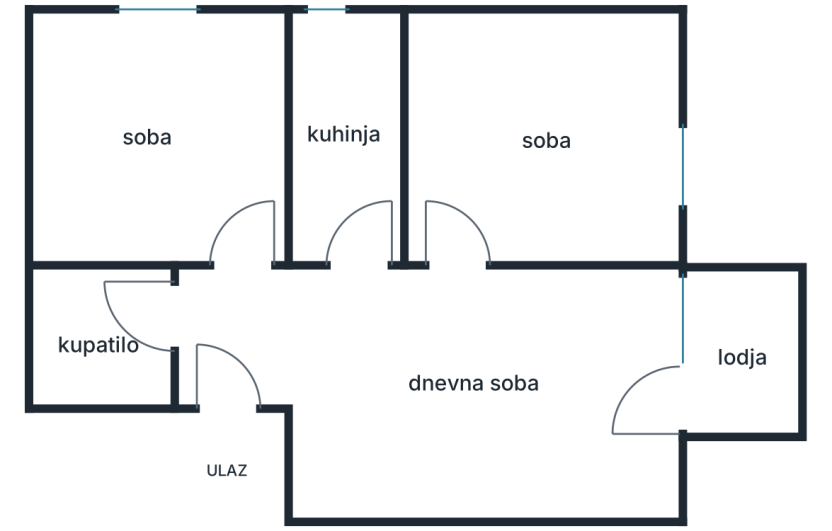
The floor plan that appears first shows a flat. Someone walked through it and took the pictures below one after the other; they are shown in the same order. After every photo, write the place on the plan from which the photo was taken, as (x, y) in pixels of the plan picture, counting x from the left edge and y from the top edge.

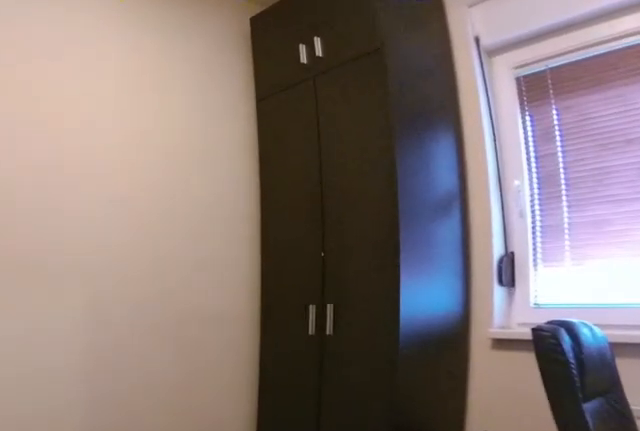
(455, 254)
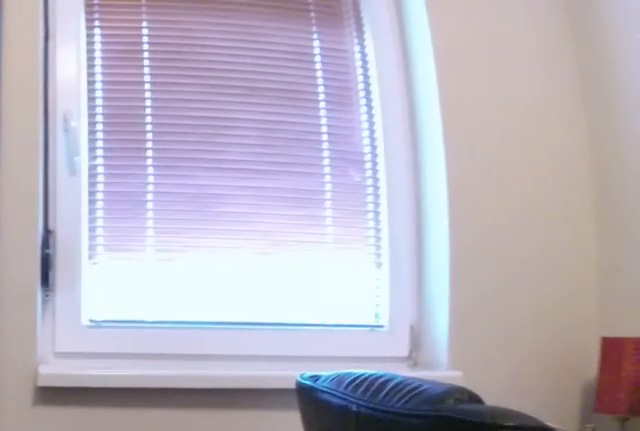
(506, 150)
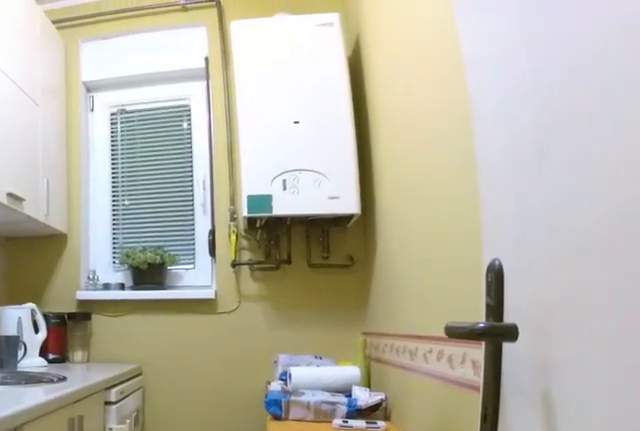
(367, 295)
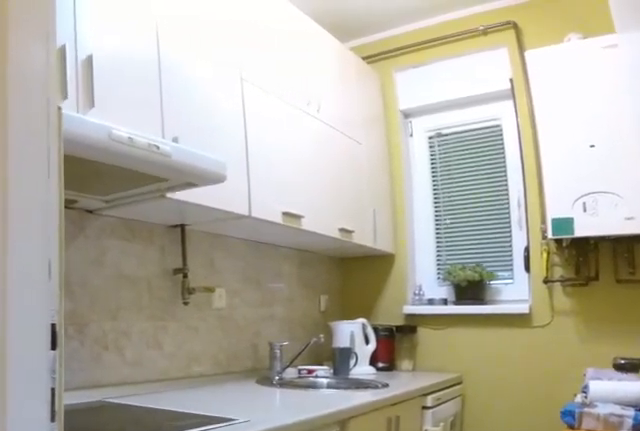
(383, 305)
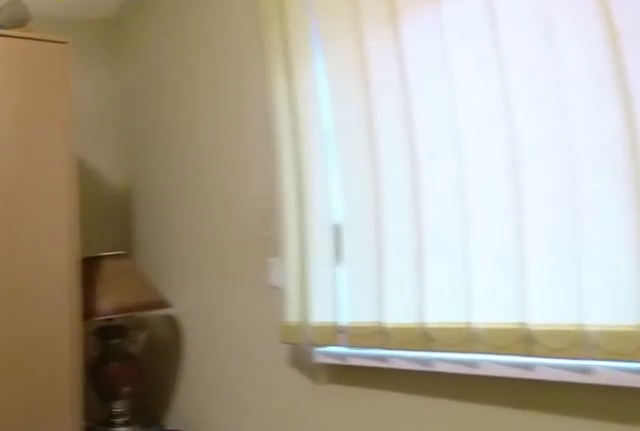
(256, 169)
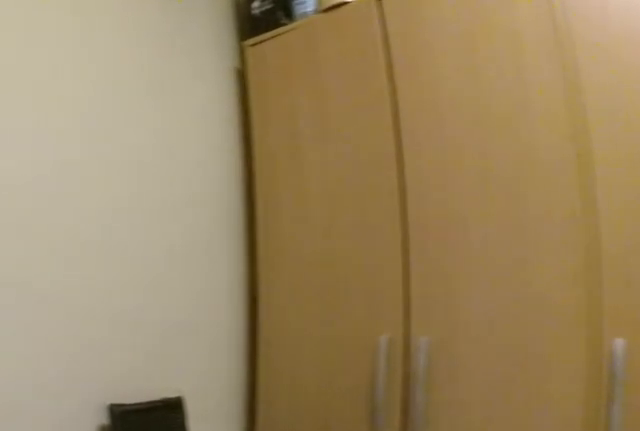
(251, 152)
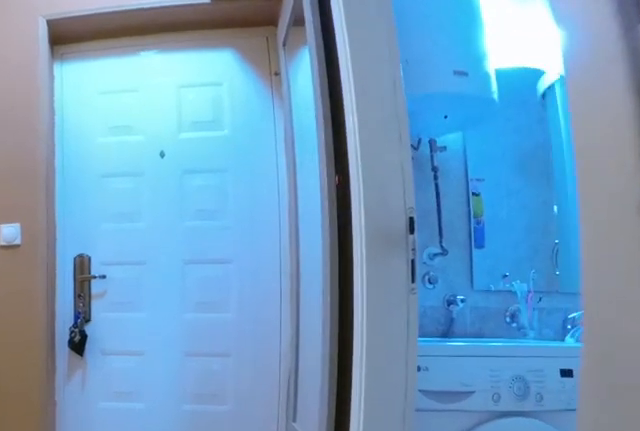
(242, 207)
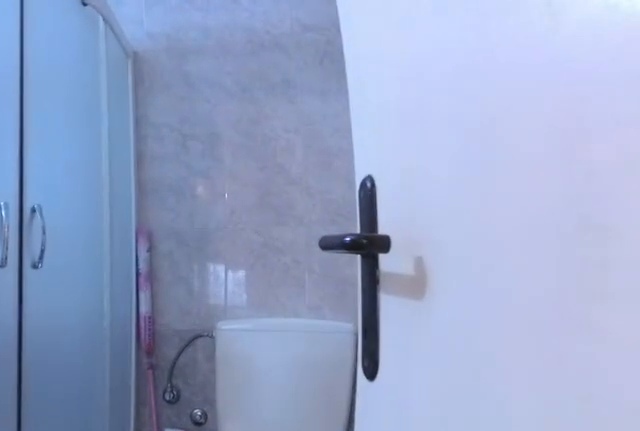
(202, 300)
